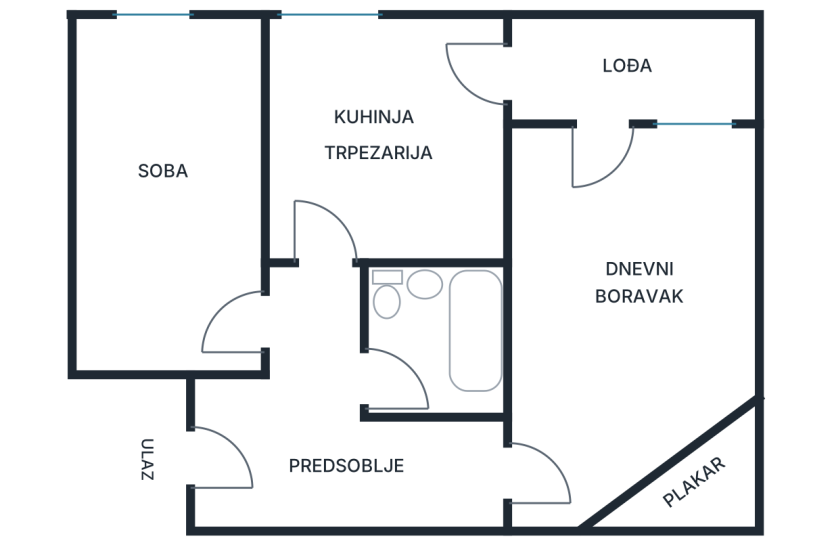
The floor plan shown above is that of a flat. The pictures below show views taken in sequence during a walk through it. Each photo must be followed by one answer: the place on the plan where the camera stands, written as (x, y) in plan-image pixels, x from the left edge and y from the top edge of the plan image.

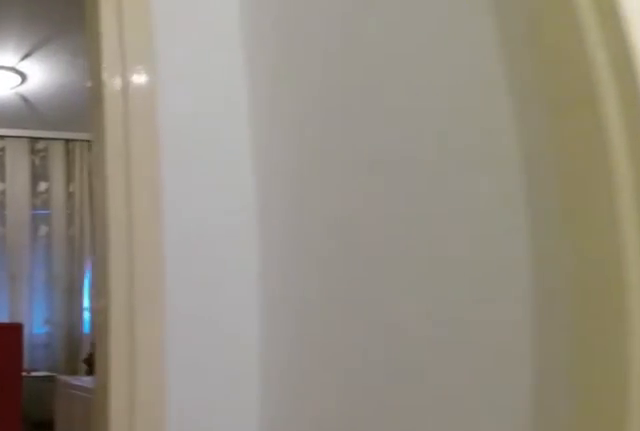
(312, 395)
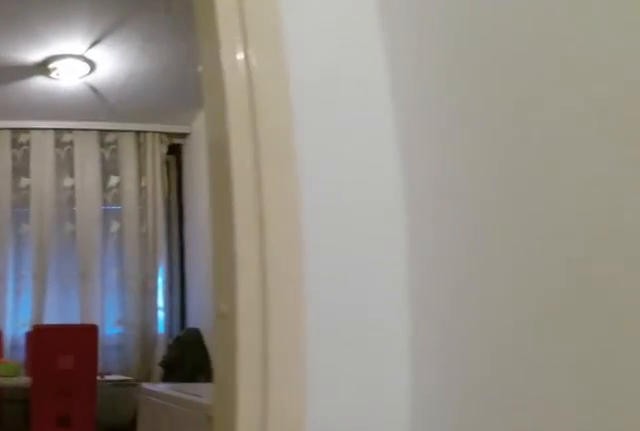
(308, 378)
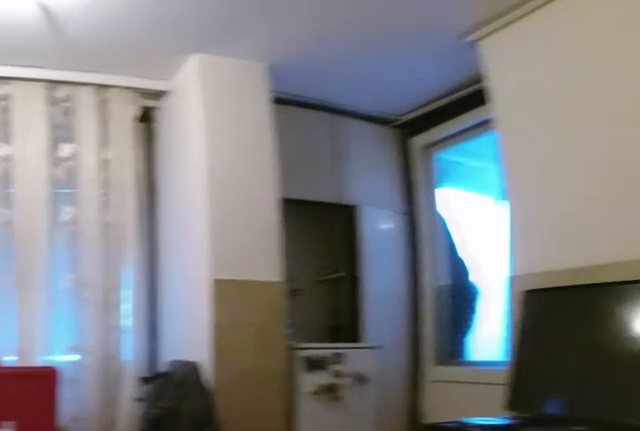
(307, 240)
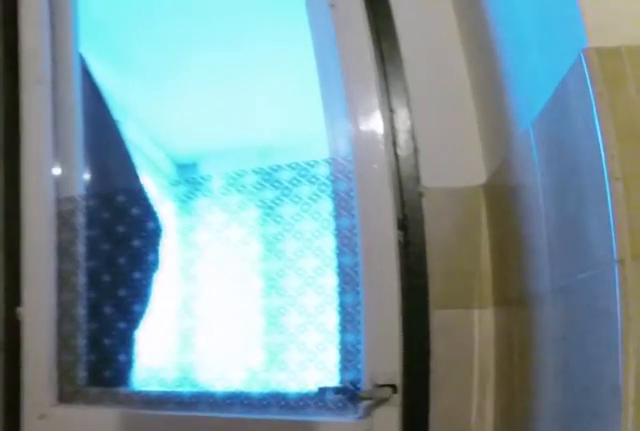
(425, 129)
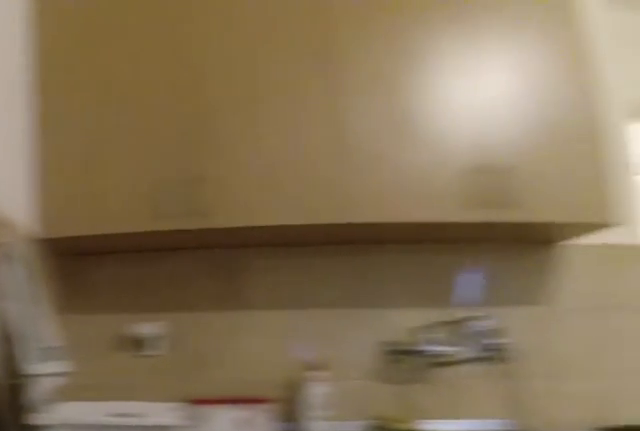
(442, 92)
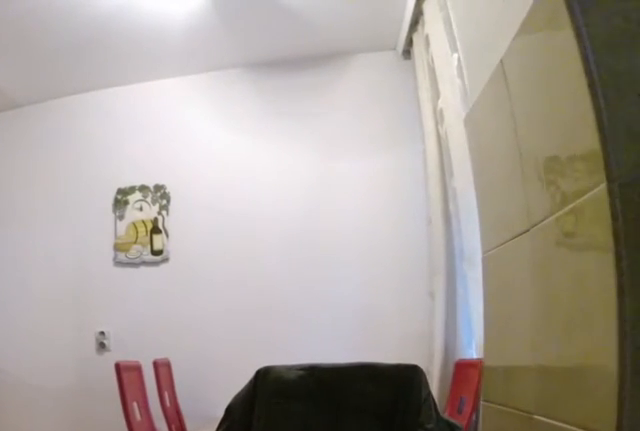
(474, 85)
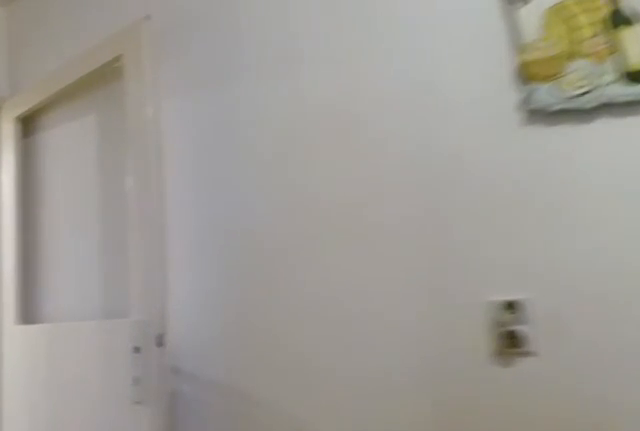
(364, 168)
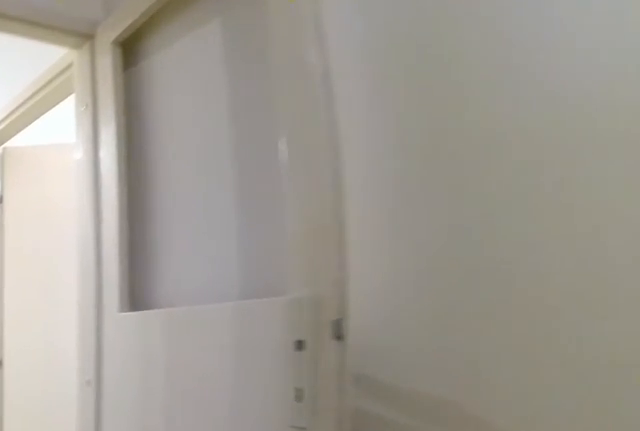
(343, 189)
